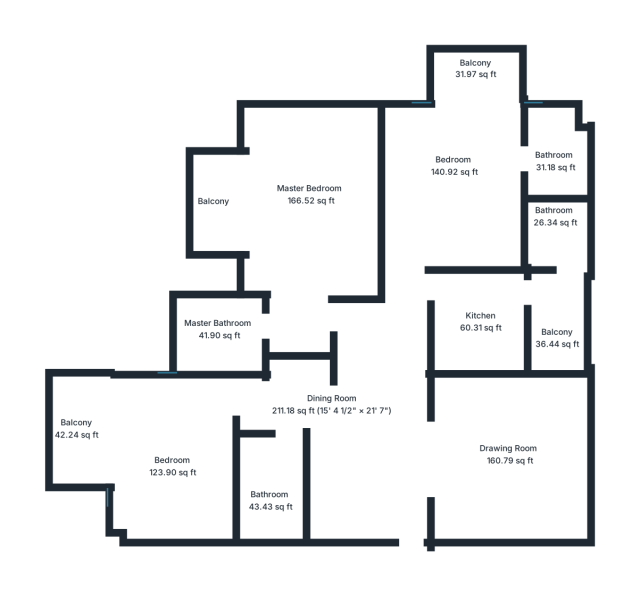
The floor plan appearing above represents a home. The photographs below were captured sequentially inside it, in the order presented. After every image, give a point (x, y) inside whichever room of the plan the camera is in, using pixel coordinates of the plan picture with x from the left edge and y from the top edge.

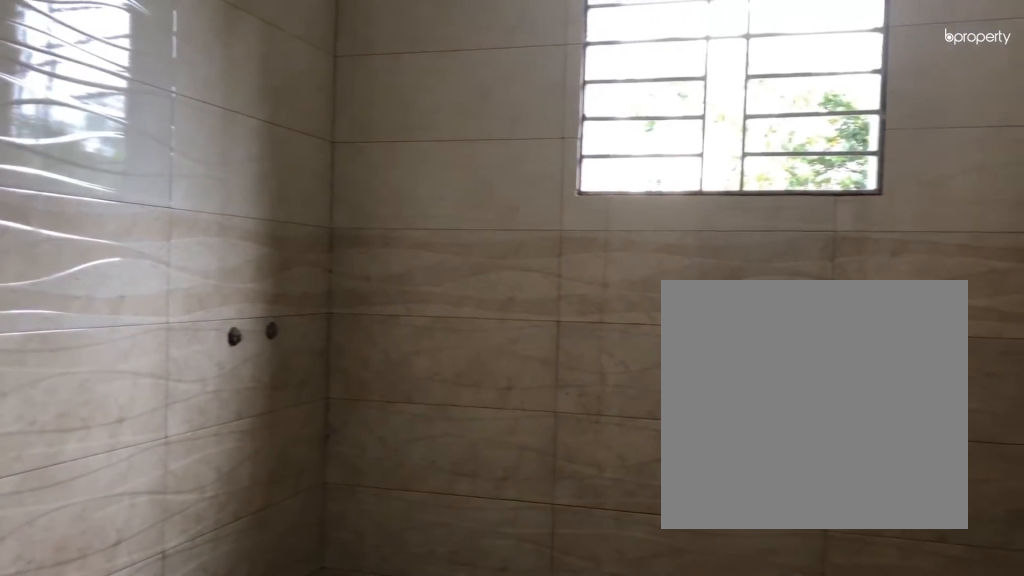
(222, 326)
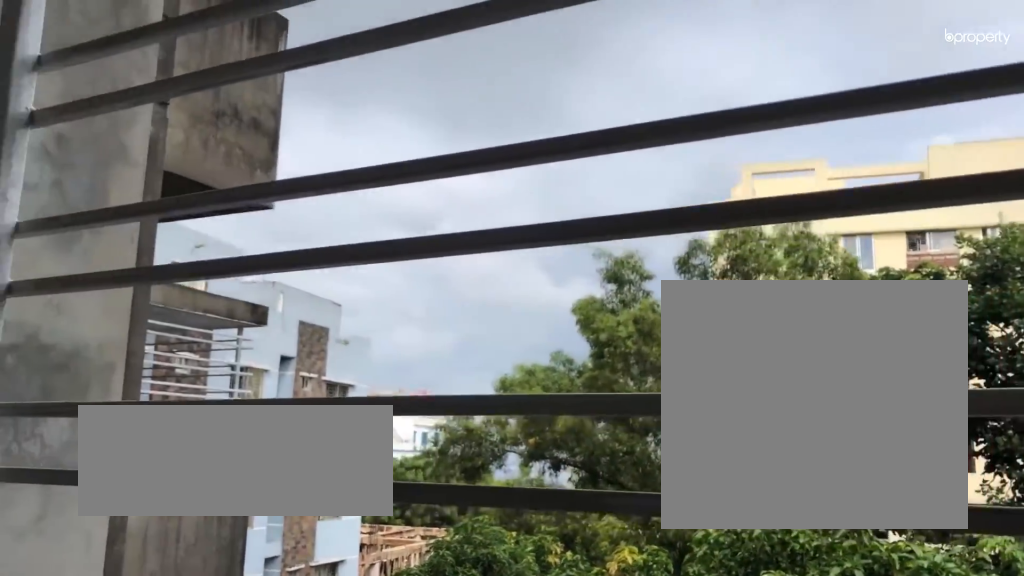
(213, 205)
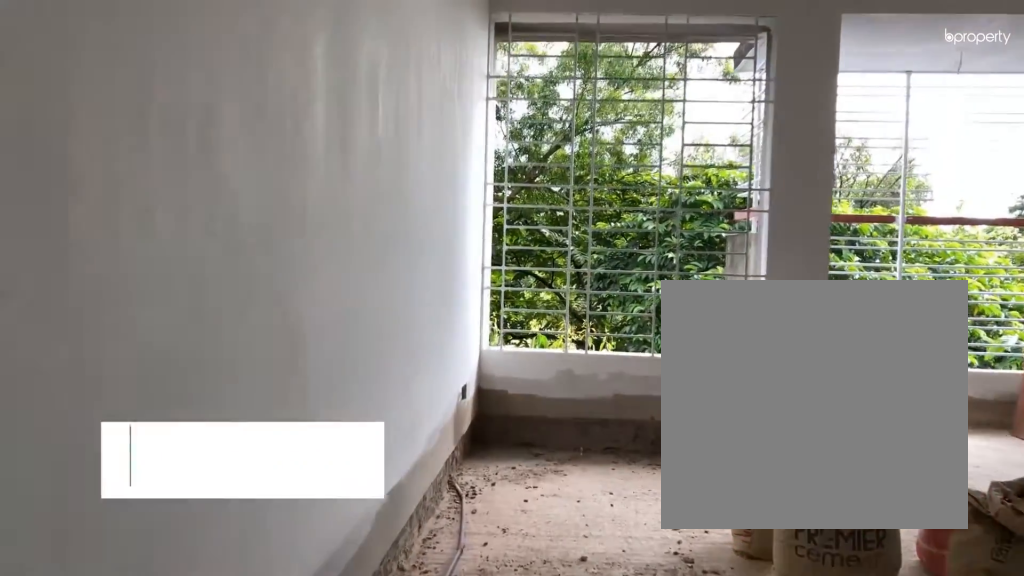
(454, 166)
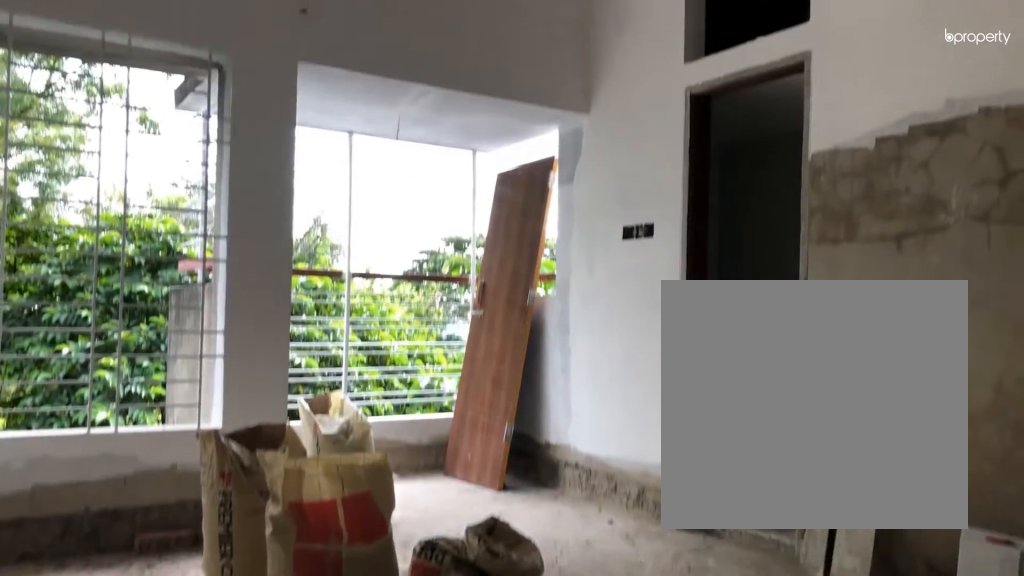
(454, 166)
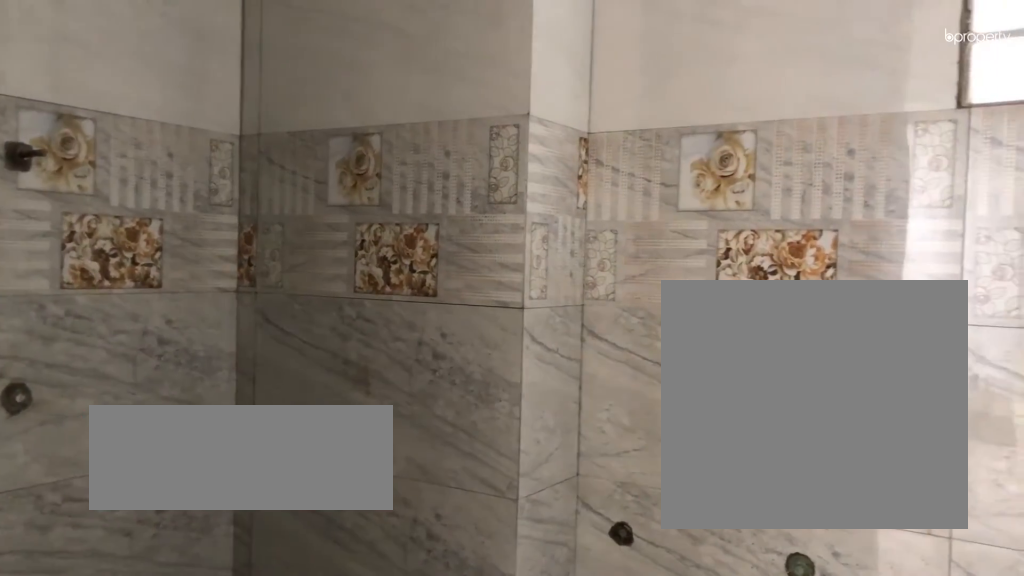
(554, 160)
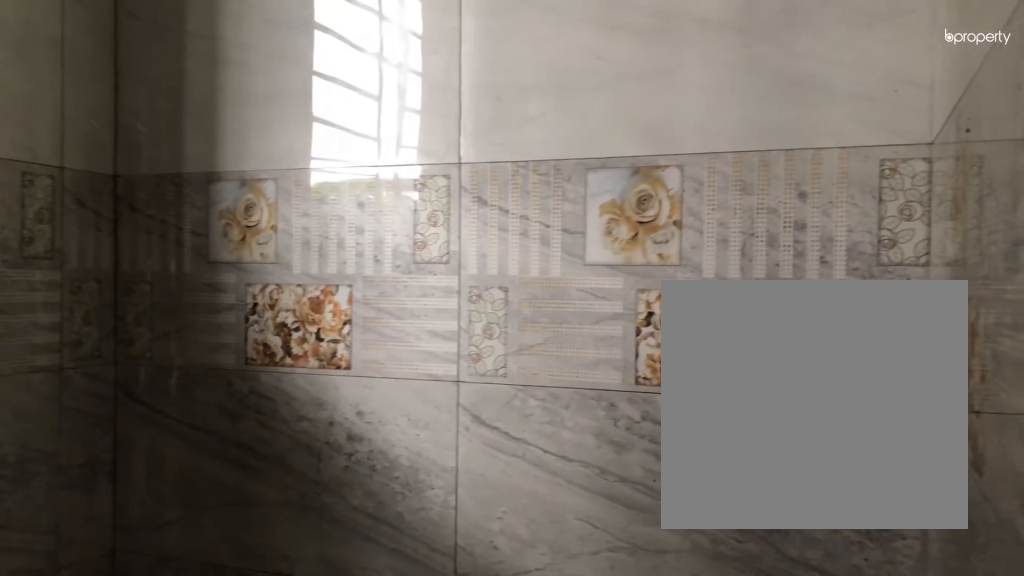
(554, 160)
